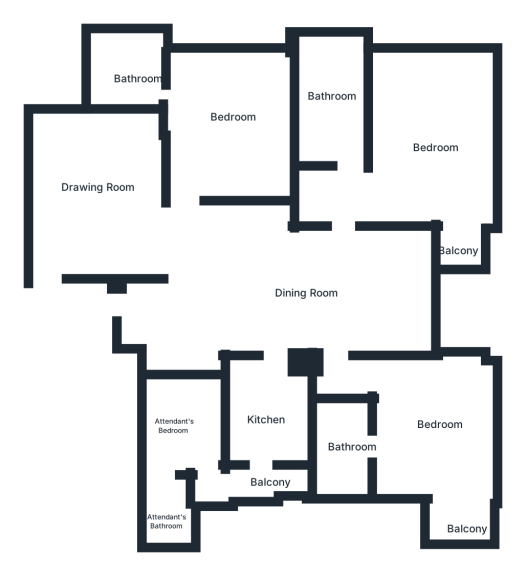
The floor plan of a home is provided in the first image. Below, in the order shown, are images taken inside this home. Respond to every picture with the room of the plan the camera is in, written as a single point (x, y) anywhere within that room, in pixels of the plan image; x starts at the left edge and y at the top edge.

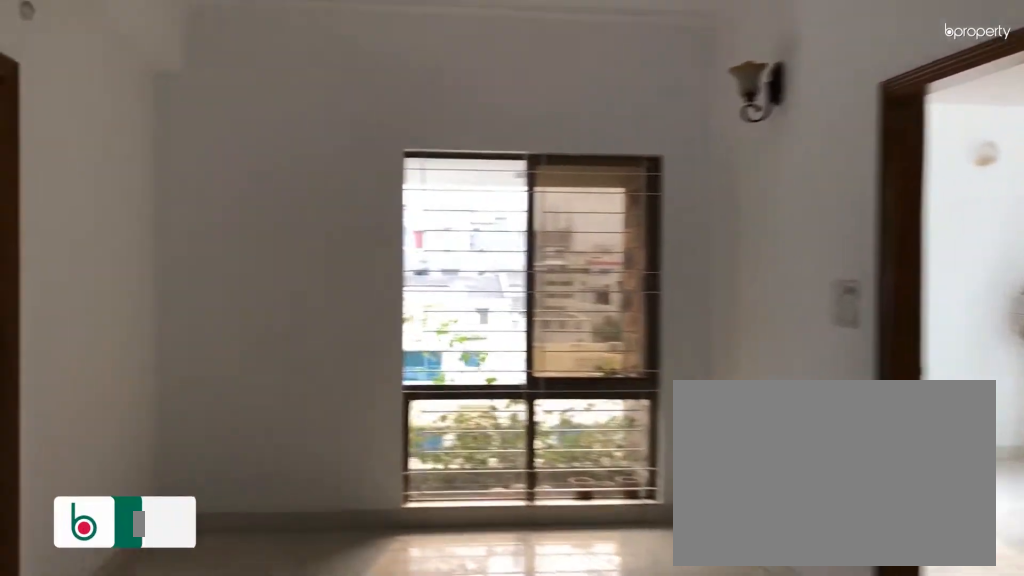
(316, 283)
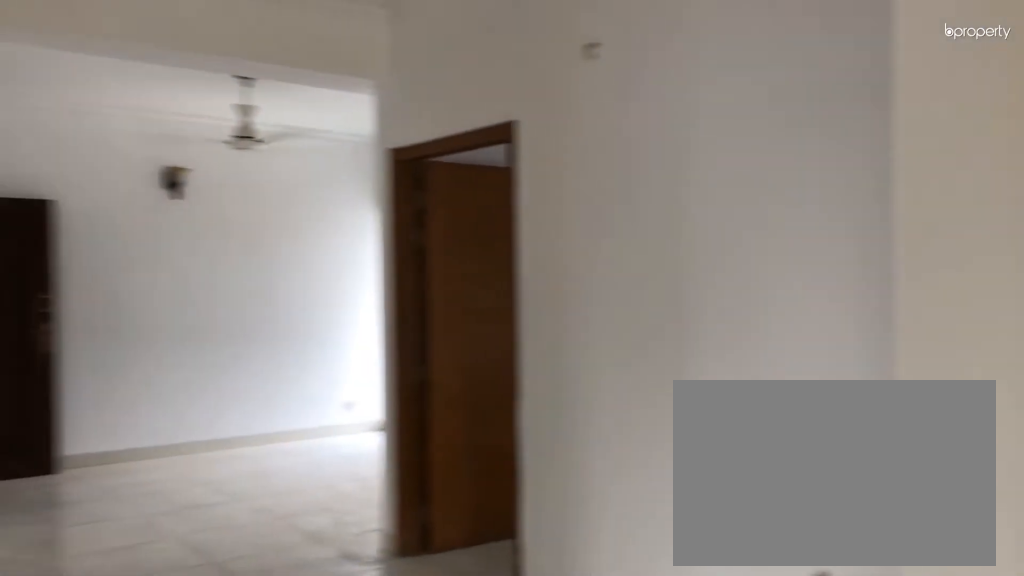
(316, 283)
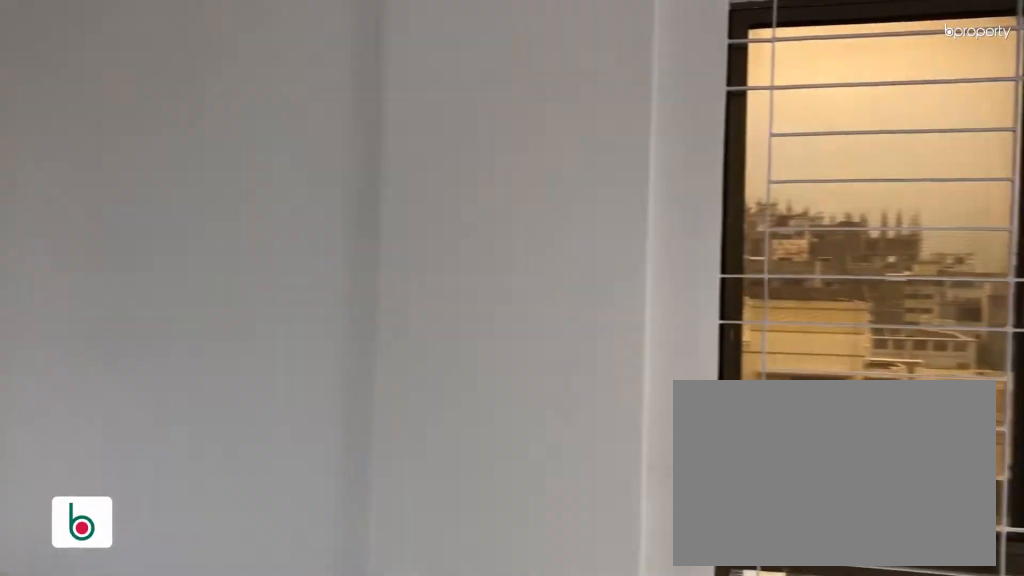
(430, 136)
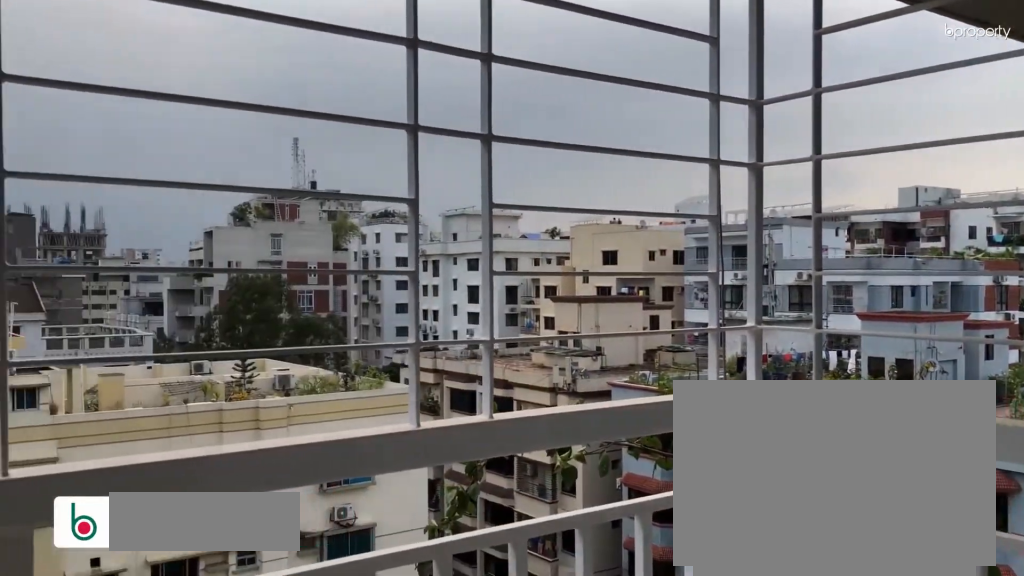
(462, 231)
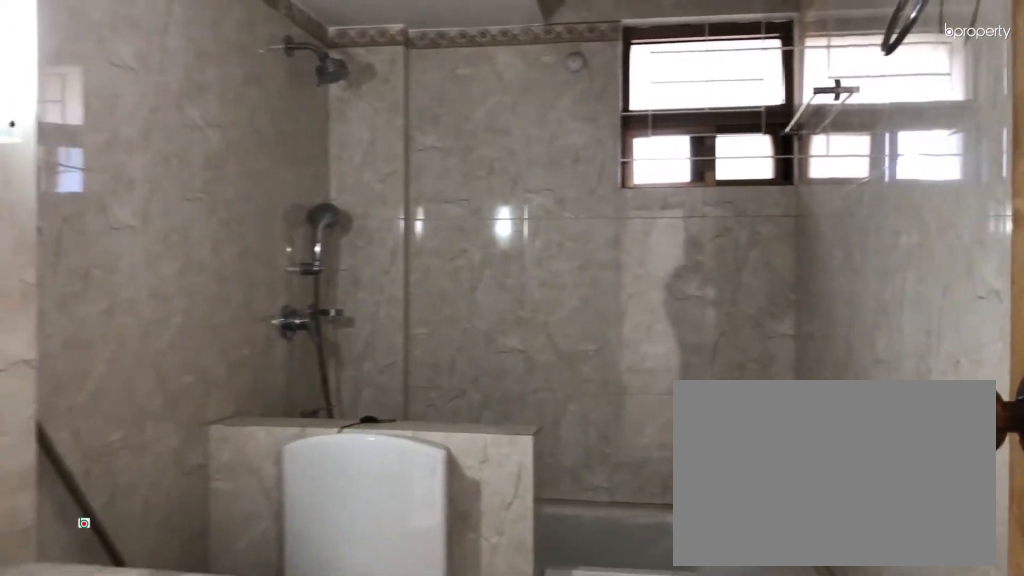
(338, 107)
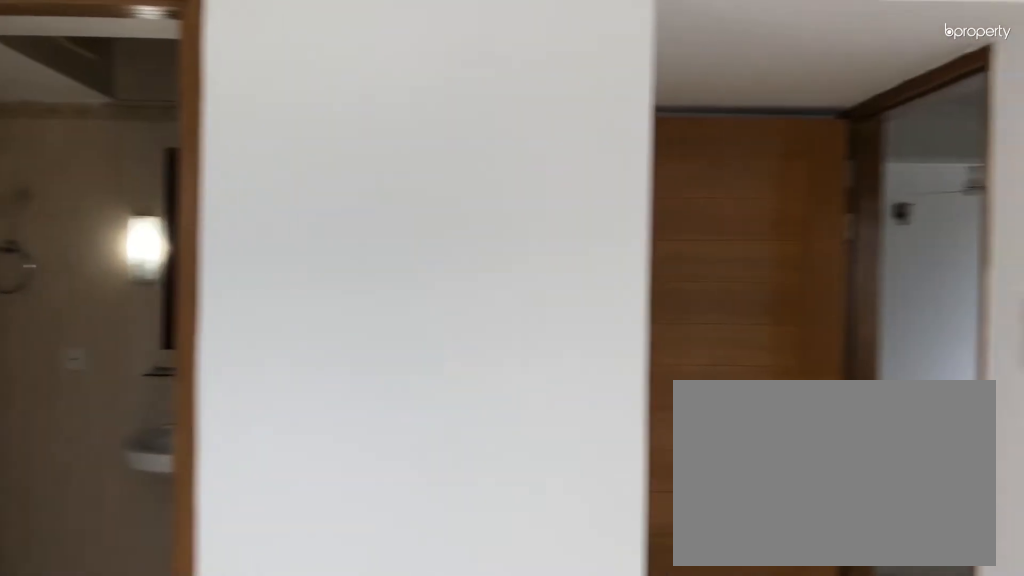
(448, 445)
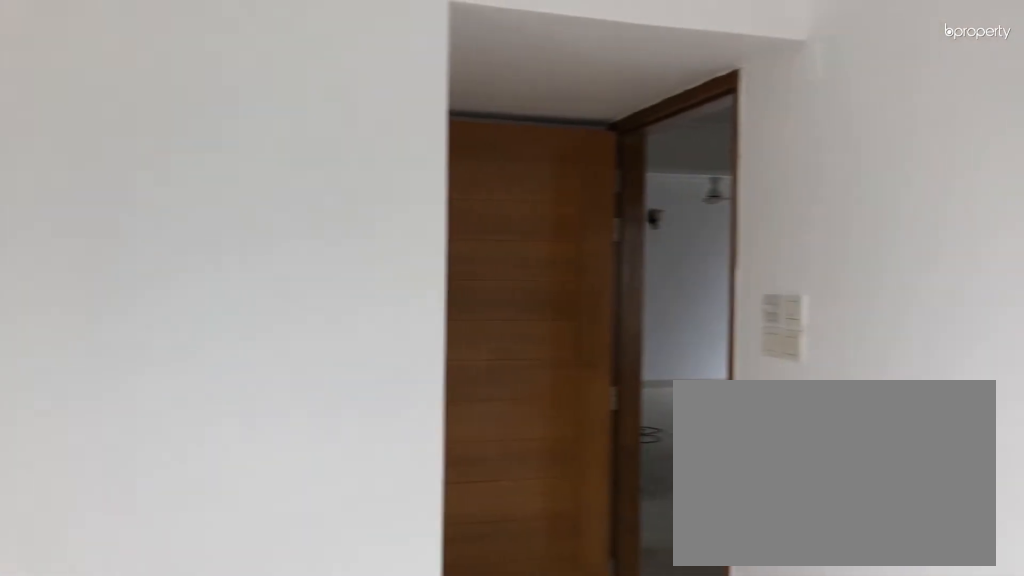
(448, 445)
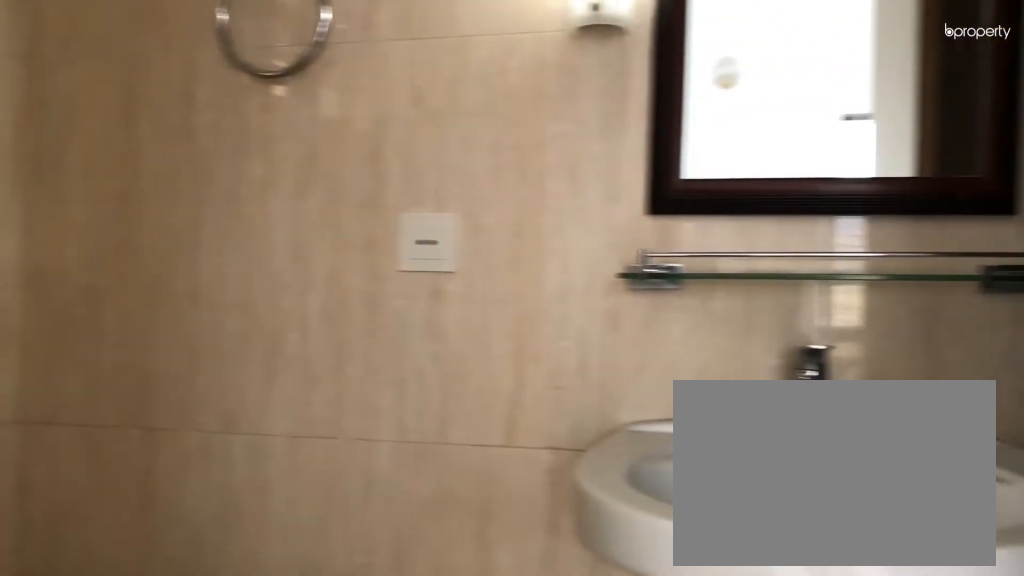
(343, 449)
